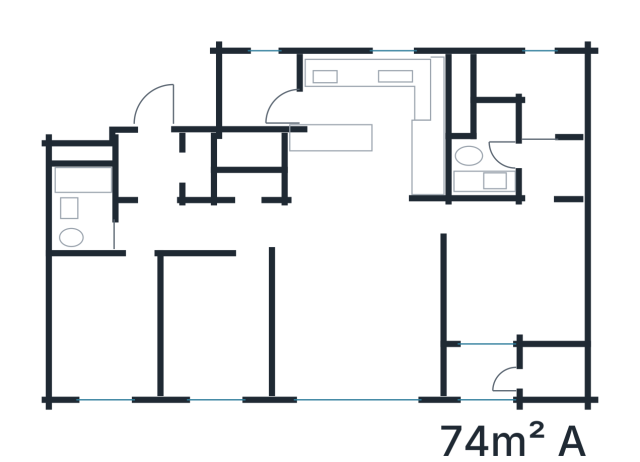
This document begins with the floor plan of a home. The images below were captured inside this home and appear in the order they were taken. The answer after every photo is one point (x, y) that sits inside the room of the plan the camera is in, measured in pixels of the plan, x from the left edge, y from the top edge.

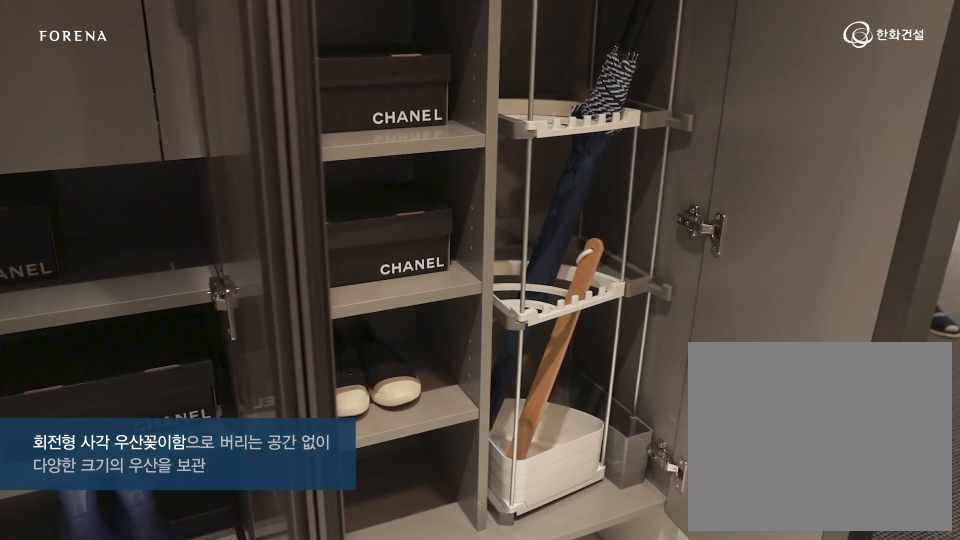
(156, 164)
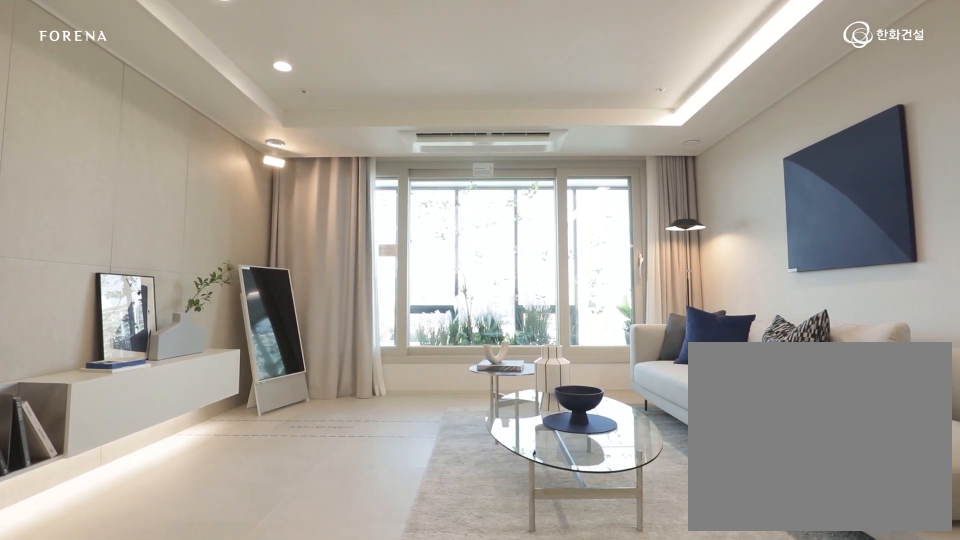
(363, 308)
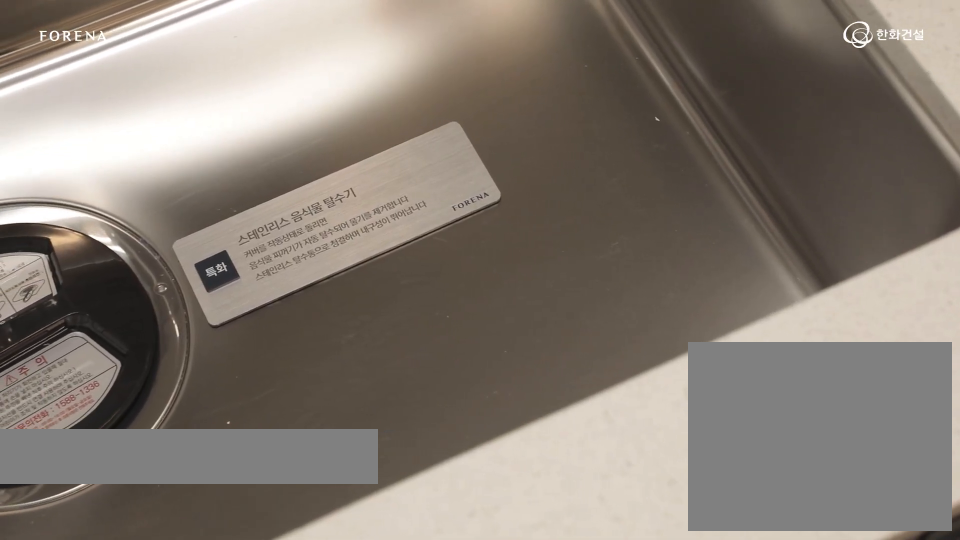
(351, 179)
